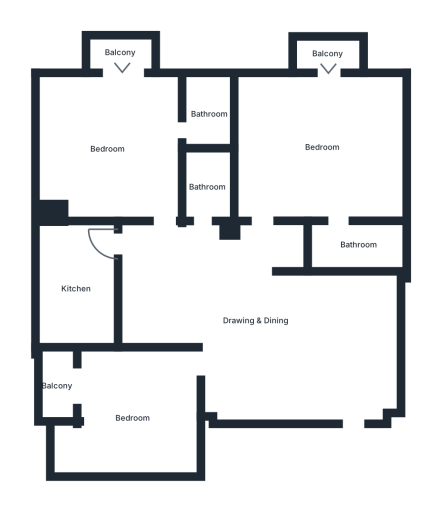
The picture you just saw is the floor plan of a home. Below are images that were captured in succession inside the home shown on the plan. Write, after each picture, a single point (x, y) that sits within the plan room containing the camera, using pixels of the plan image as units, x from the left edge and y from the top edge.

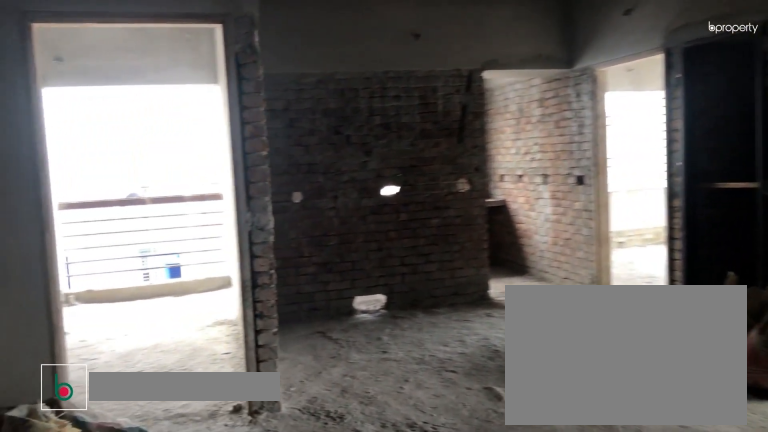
(255, 322)
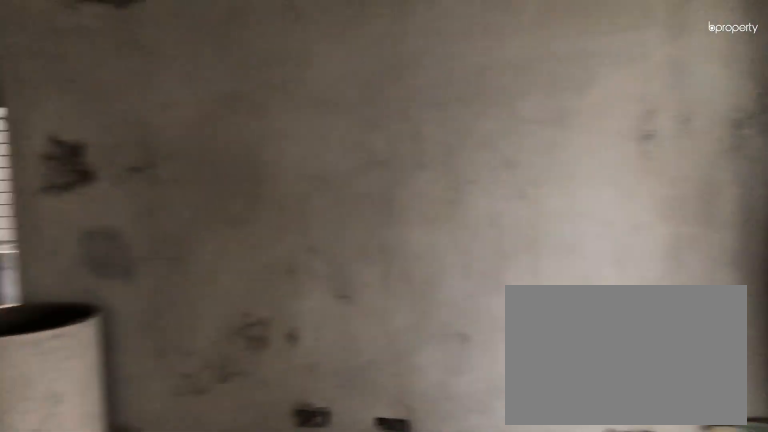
(255, 322)
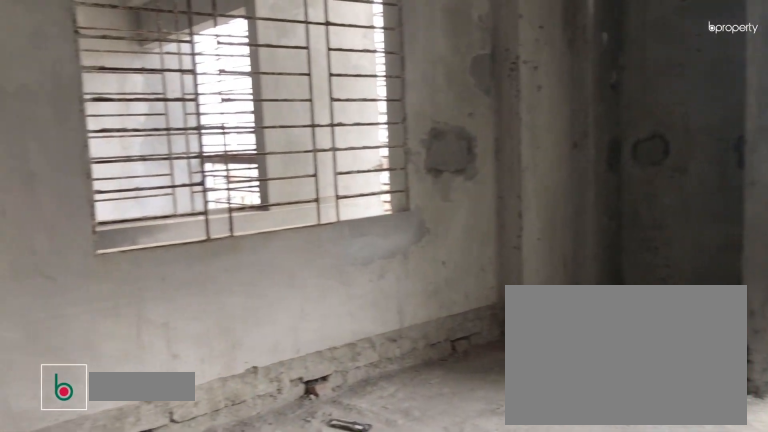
(131, 418)
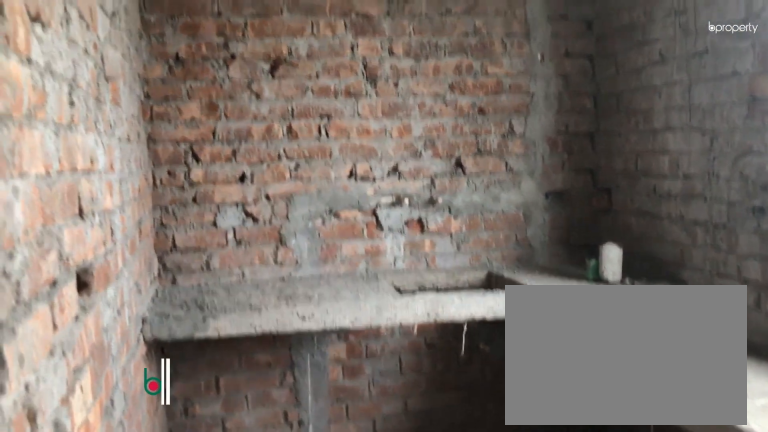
(77, 289)
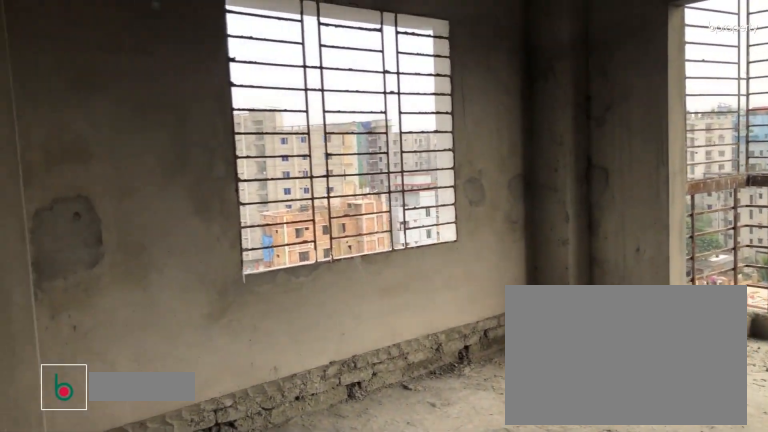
(108, 148)
